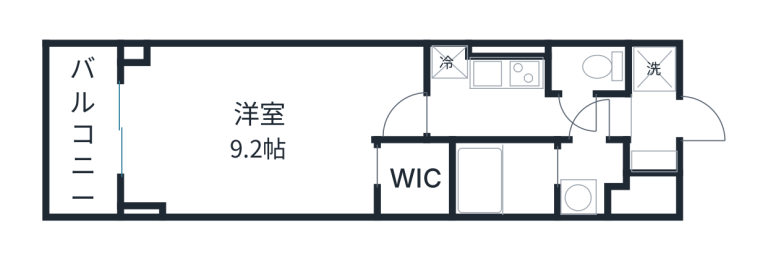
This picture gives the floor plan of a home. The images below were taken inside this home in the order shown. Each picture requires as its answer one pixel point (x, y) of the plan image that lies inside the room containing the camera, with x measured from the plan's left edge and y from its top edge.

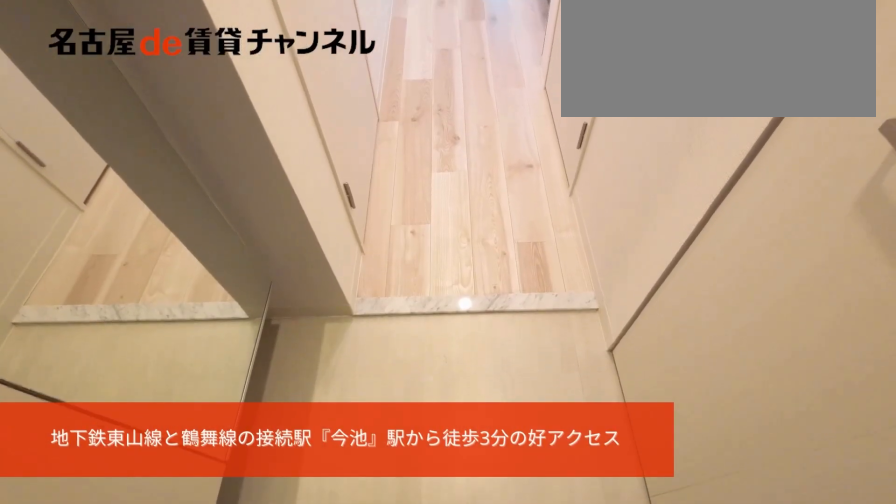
(653, 123)
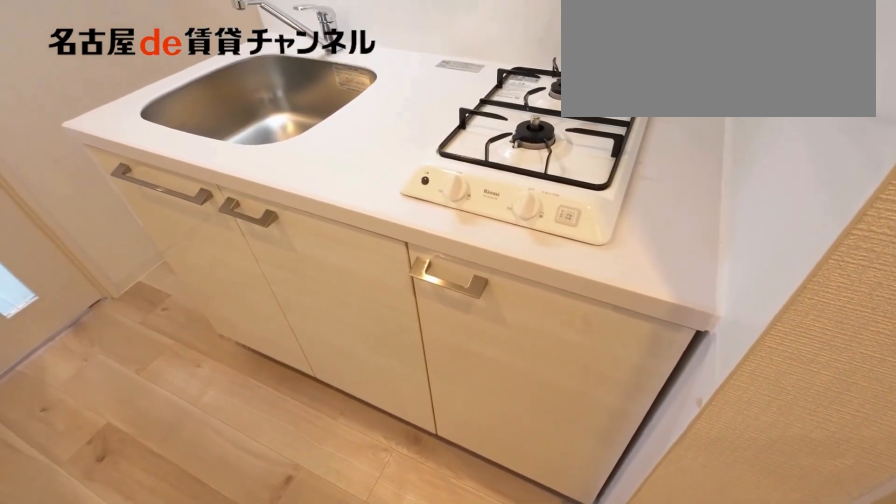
(505, 74)
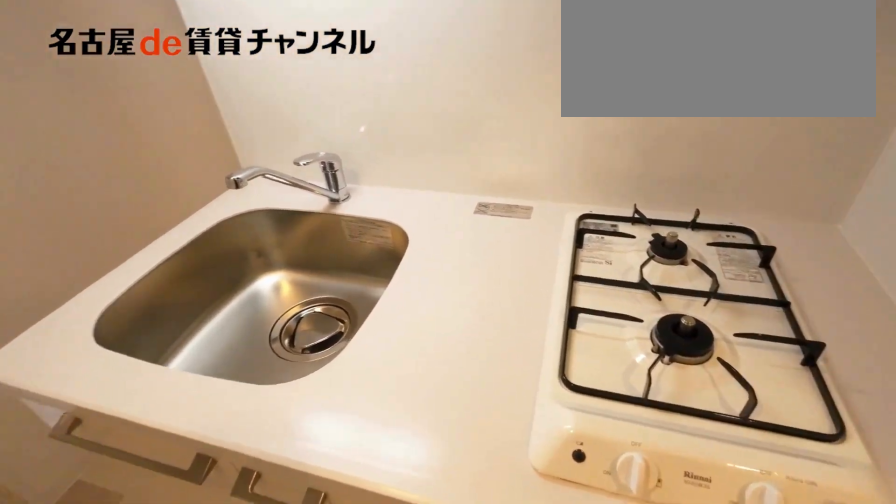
(505, 74)
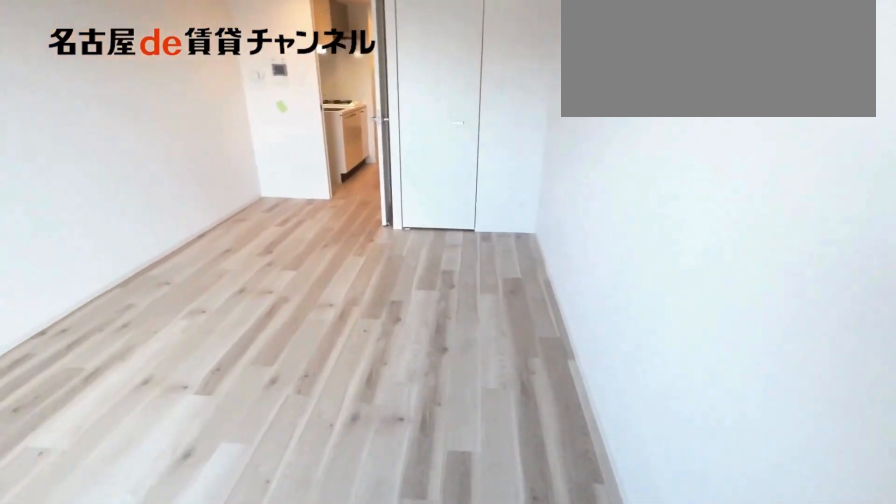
(265, 126)
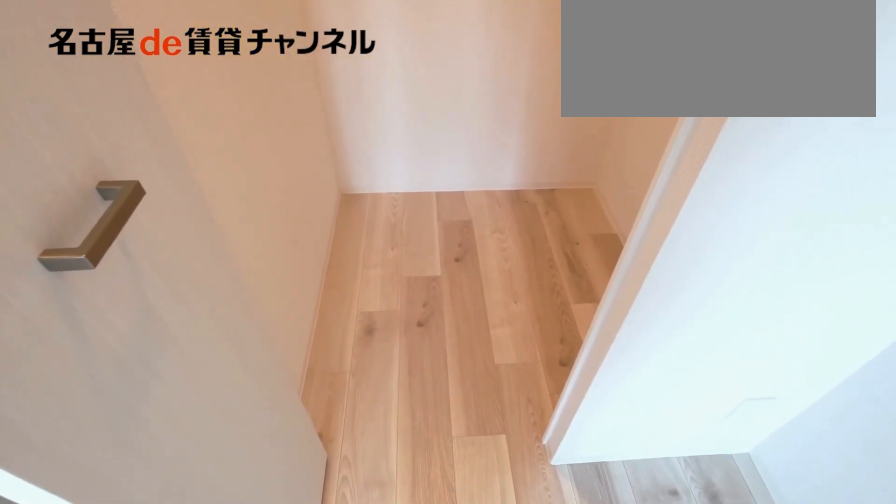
(414, 180)
